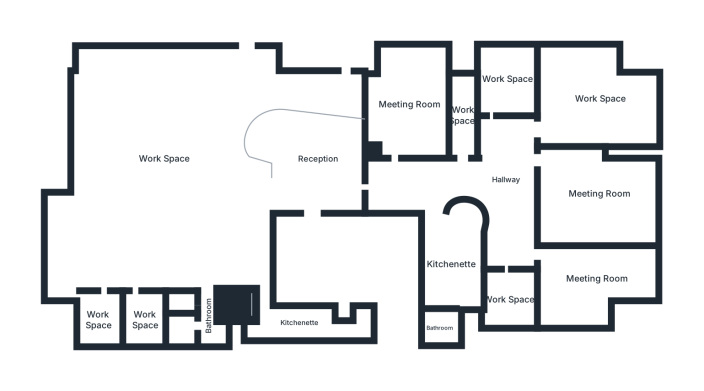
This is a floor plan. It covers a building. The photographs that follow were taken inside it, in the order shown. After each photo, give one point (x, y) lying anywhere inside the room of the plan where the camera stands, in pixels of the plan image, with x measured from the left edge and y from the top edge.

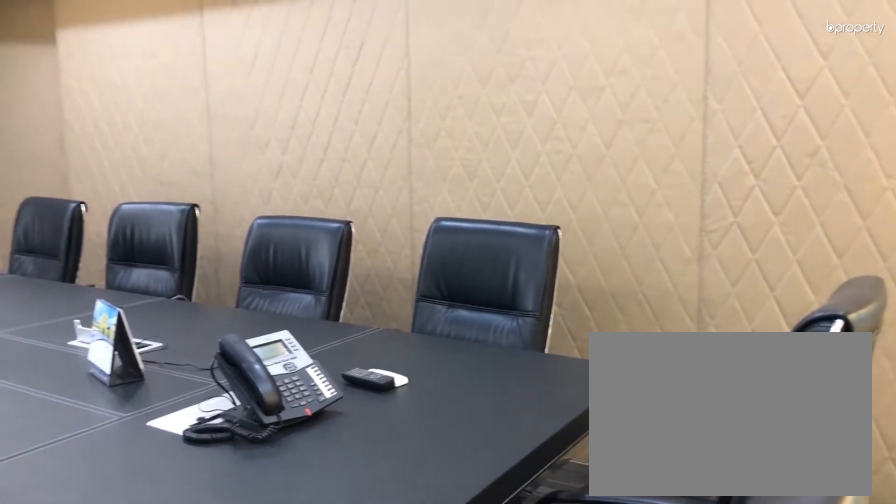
(411, 104)
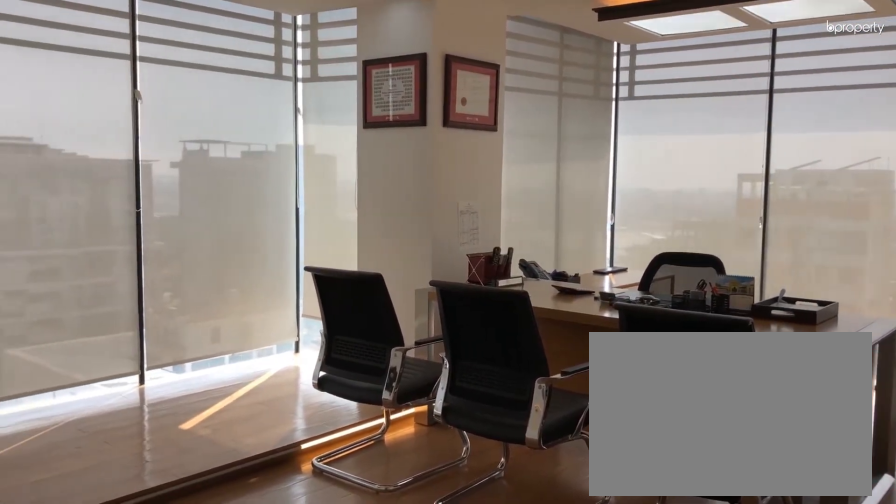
(601, 99)
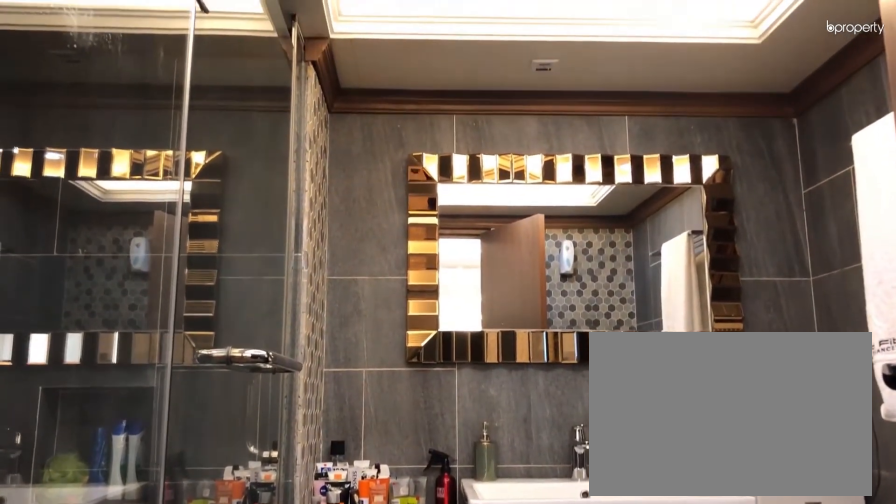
(441, 327)
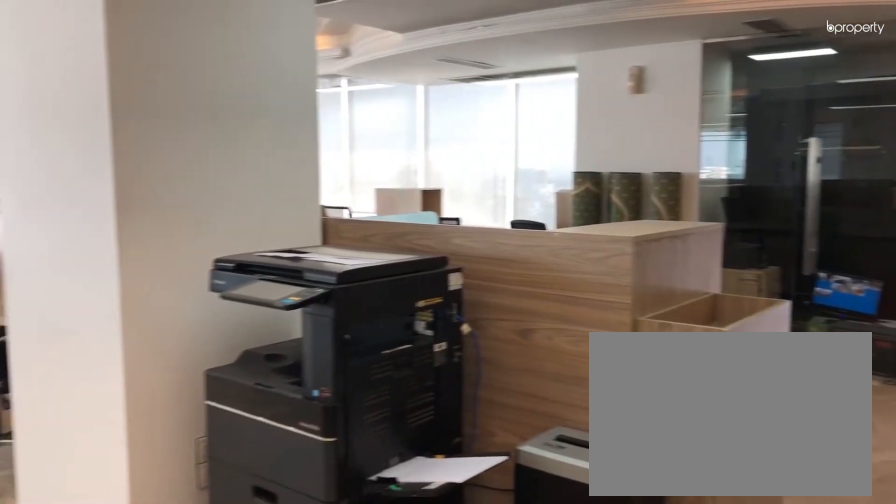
(164, 158)
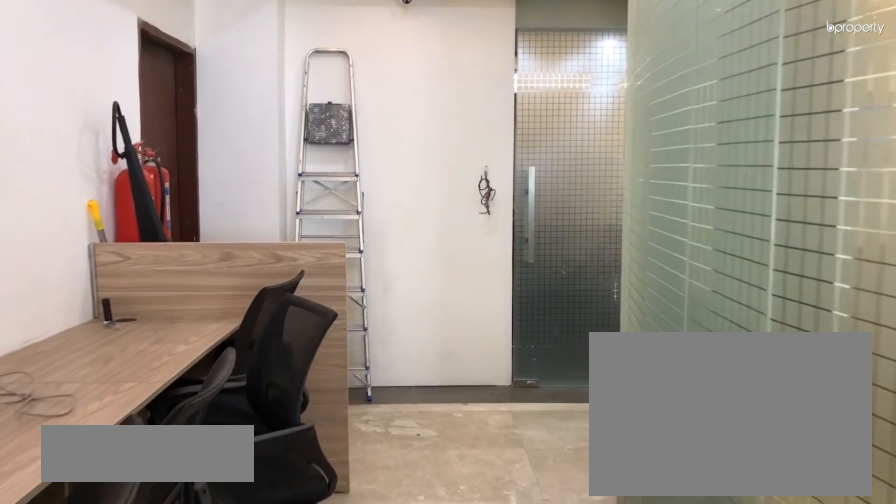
(336, 98)
